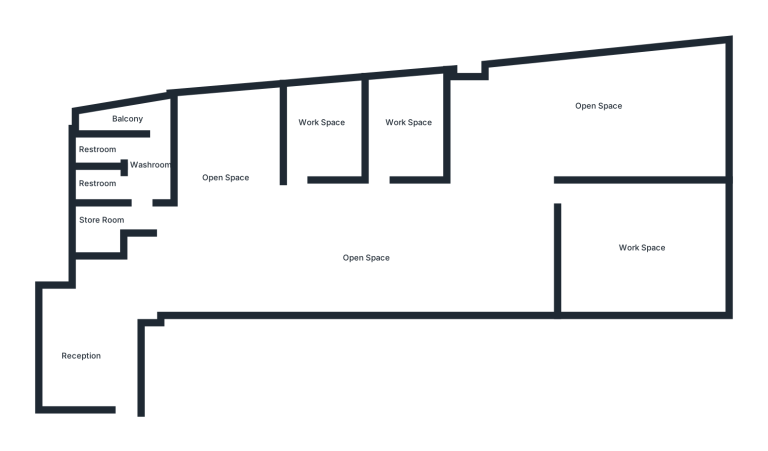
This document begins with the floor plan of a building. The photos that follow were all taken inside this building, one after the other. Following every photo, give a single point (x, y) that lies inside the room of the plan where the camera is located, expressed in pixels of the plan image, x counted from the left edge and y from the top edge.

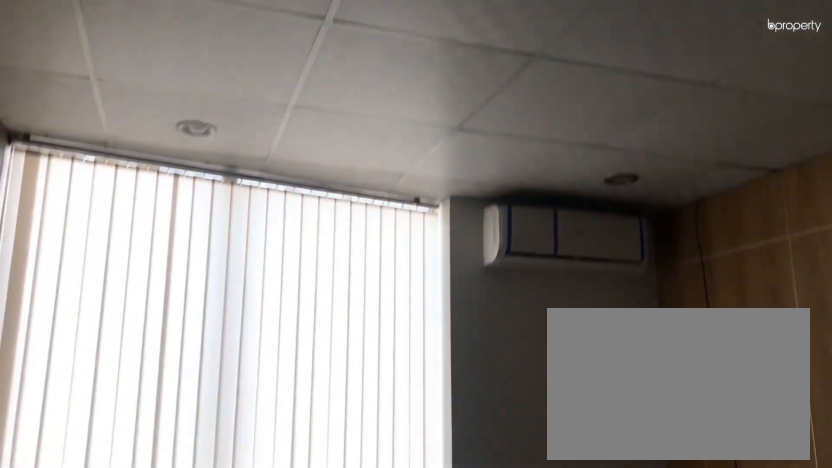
(310, 134)
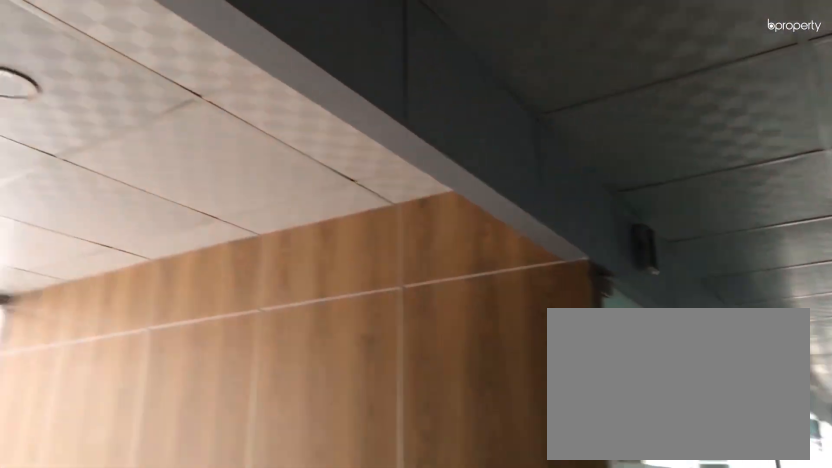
(233, 184)
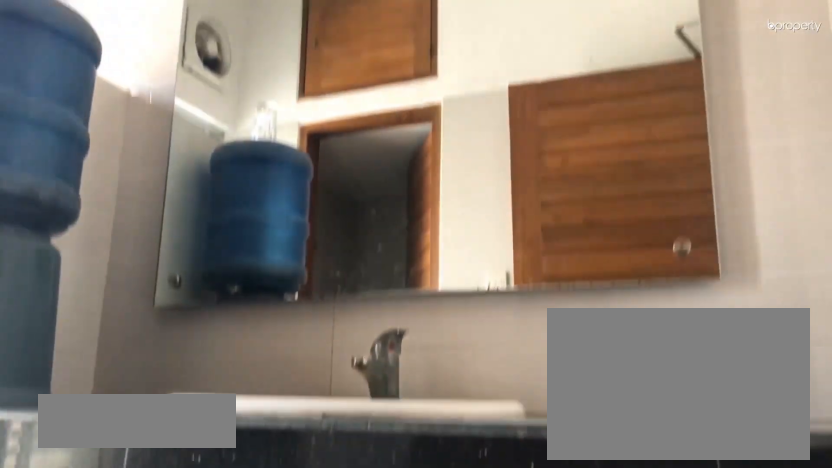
(149, 182)
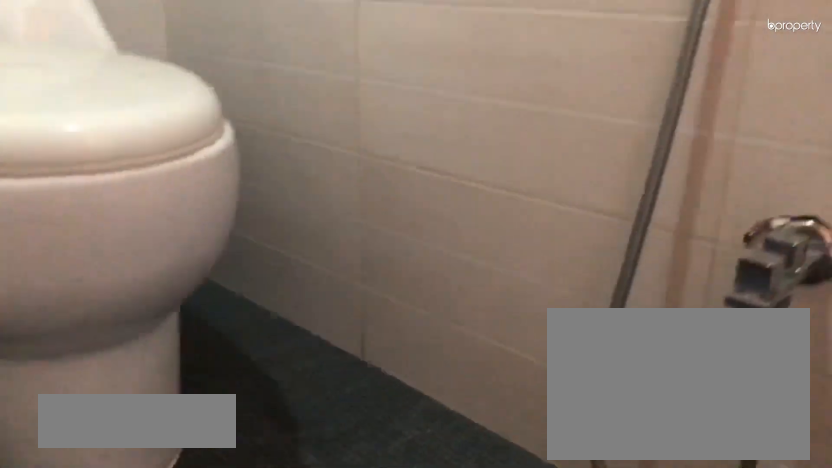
(95, 148)
